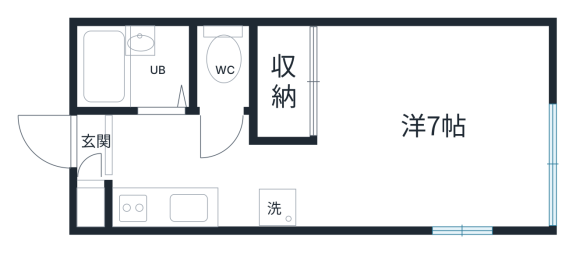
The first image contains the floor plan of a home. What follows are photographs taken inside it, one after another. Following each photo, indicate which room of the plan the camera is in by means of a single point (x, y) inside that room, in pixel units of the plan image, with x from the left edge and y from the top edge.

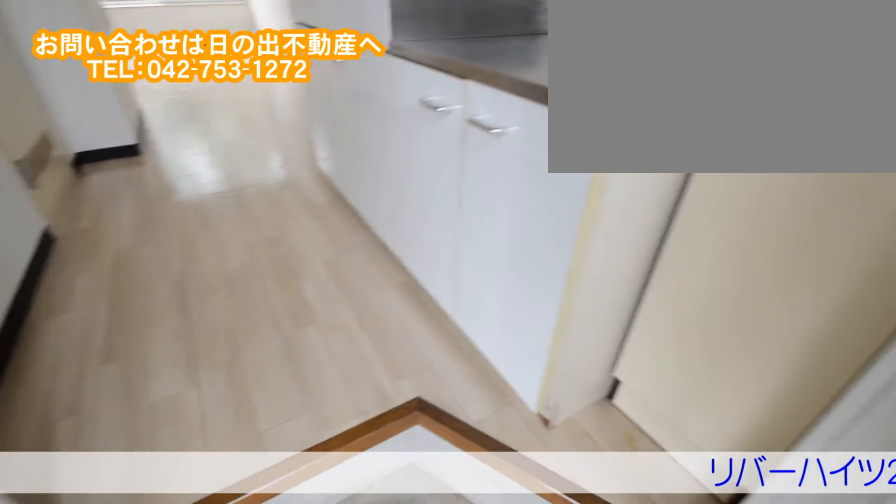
(147, 145)
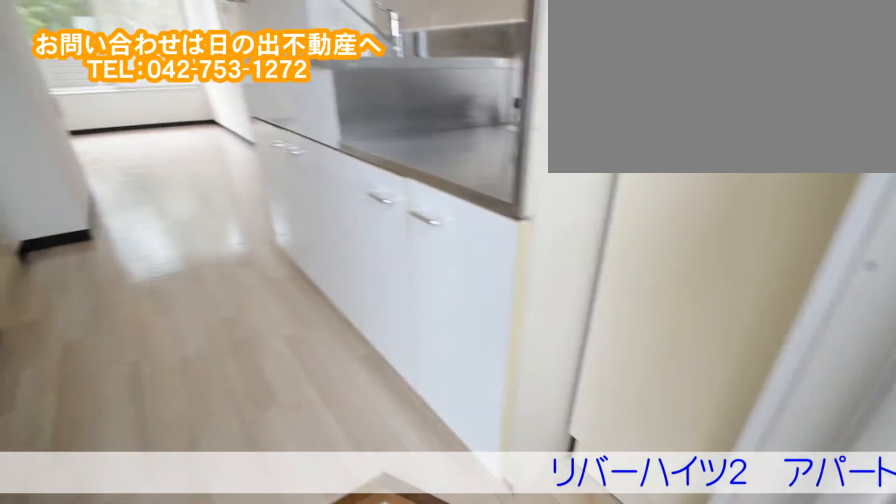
(147, 145)
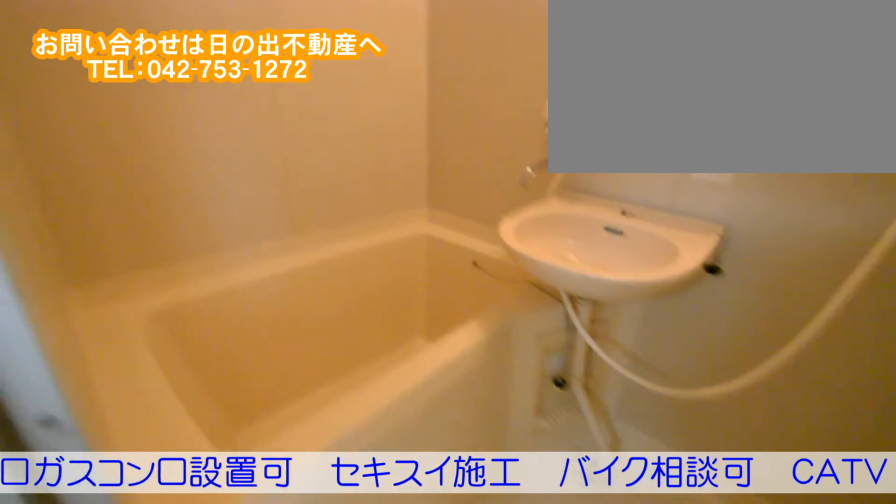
(128, 75)
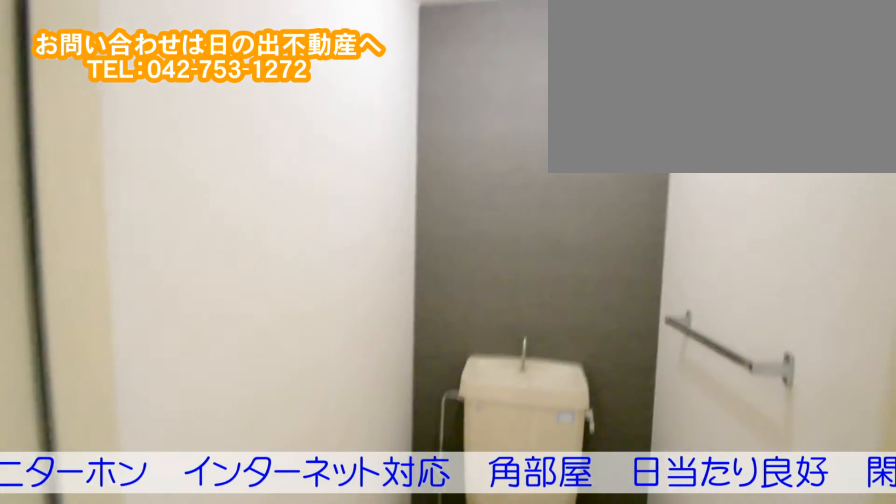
(217, 72)
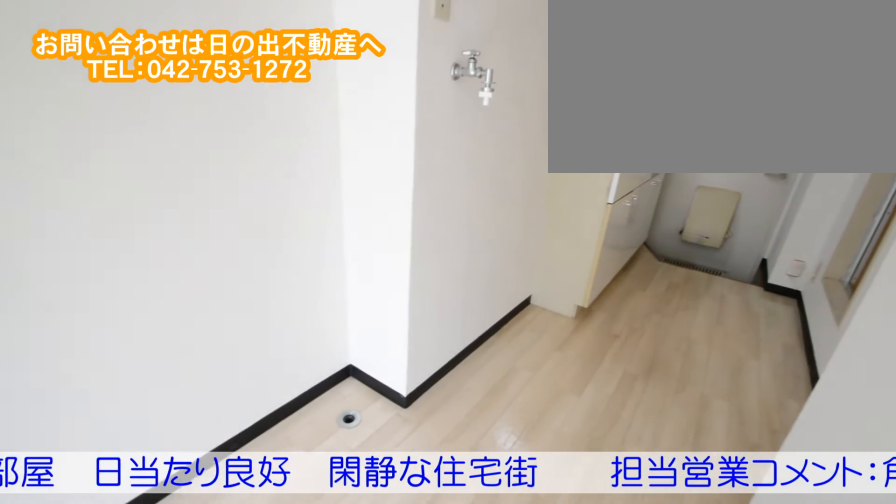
(187, 148)
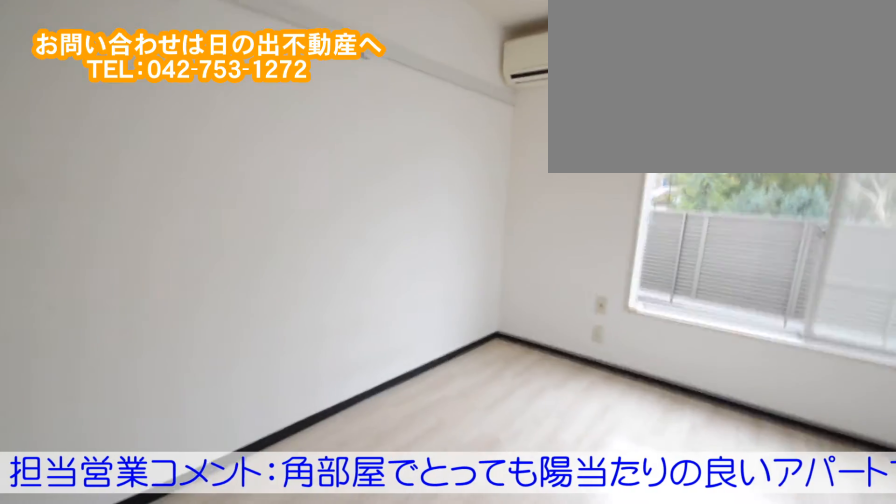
(441, 81)
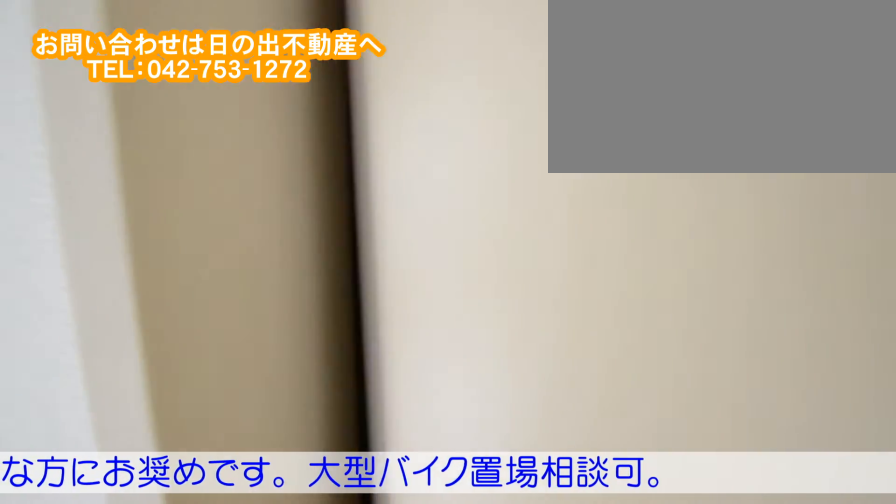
(440, 81)
